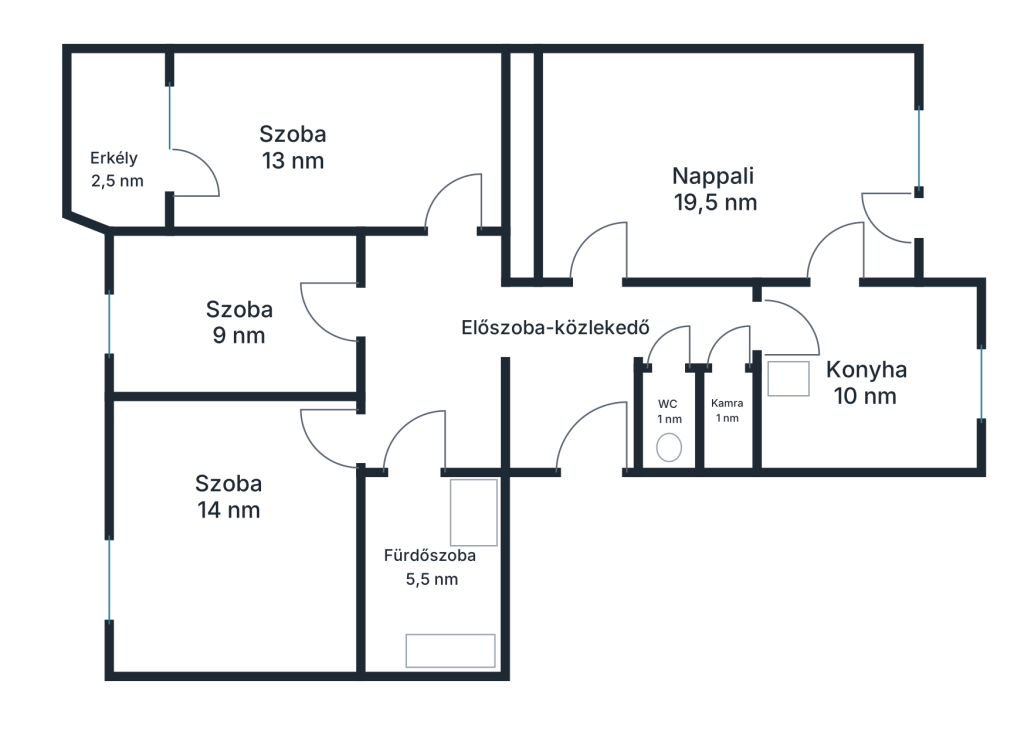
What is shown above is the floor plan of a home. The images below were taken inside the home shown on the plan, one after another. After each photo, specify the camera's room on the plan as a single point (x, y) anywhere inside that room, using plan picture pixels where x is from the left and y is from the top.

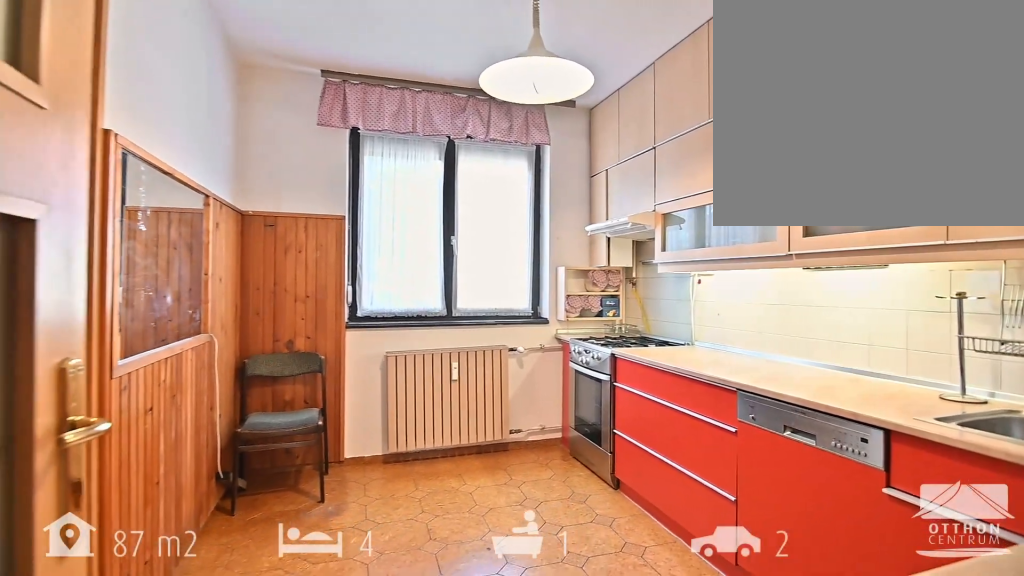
(869, 384)
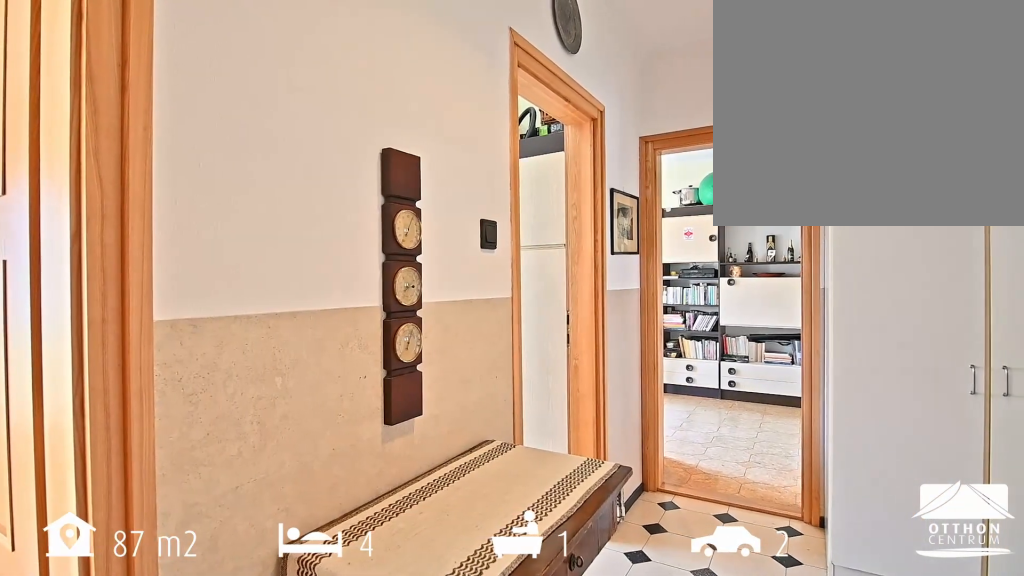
(433, 350)
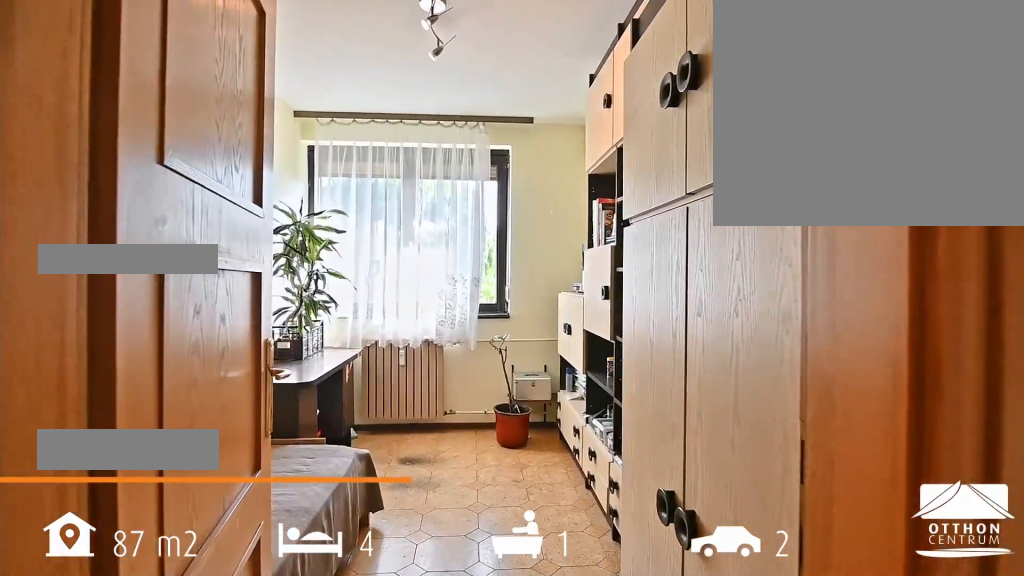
(240, 320)
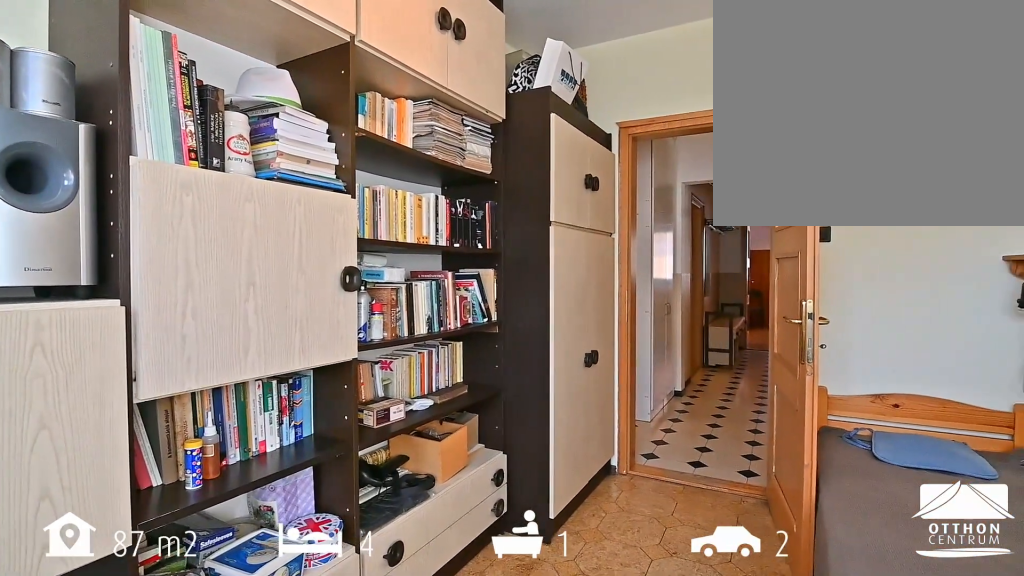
(240, 320)
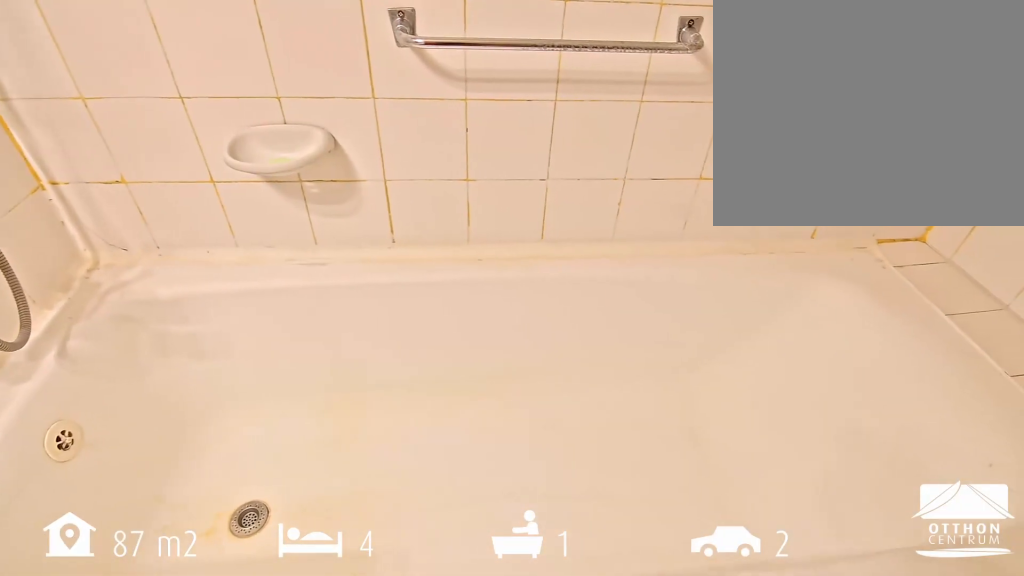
(428, 577)
